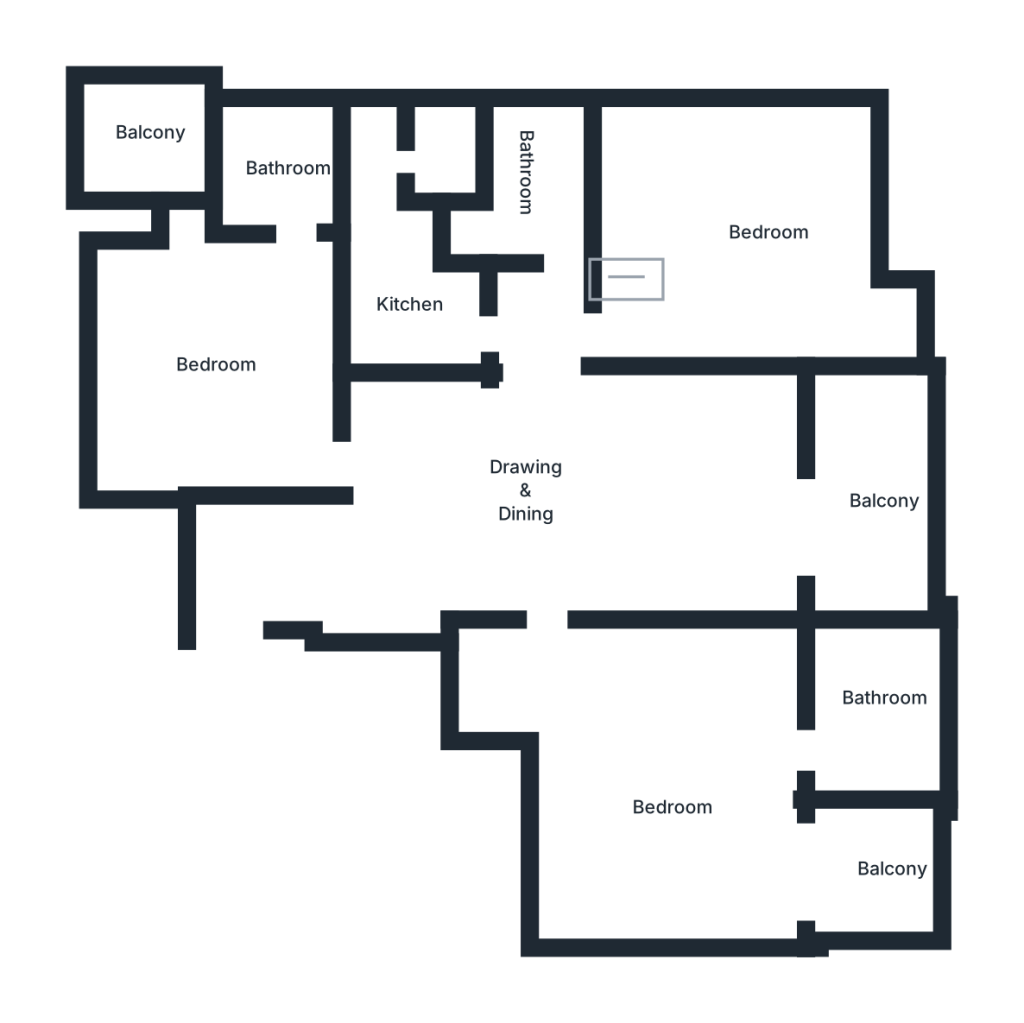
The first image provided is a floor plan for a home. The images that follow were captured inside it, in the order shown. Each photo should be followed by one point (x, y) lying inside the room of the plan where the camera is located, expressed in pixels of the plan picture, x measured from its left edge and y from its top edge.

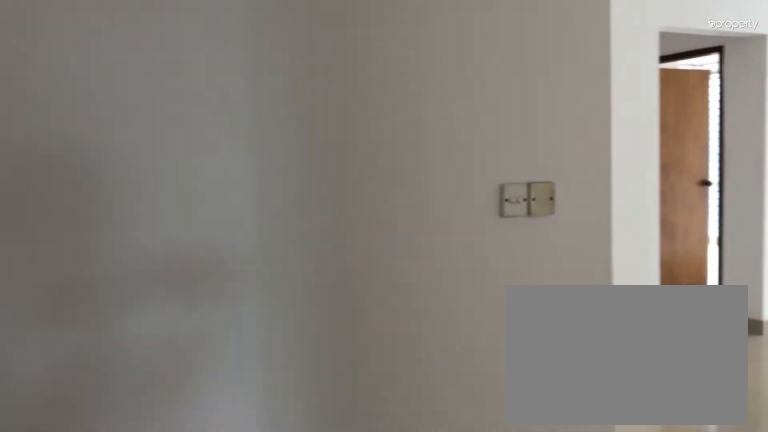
(533, 491)
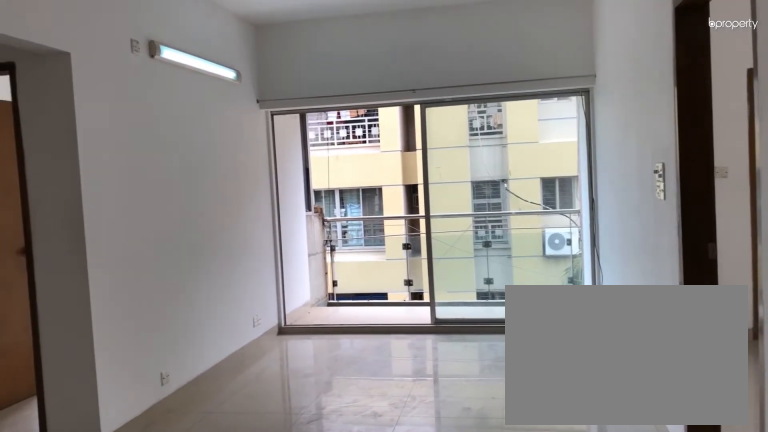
(533, 491)
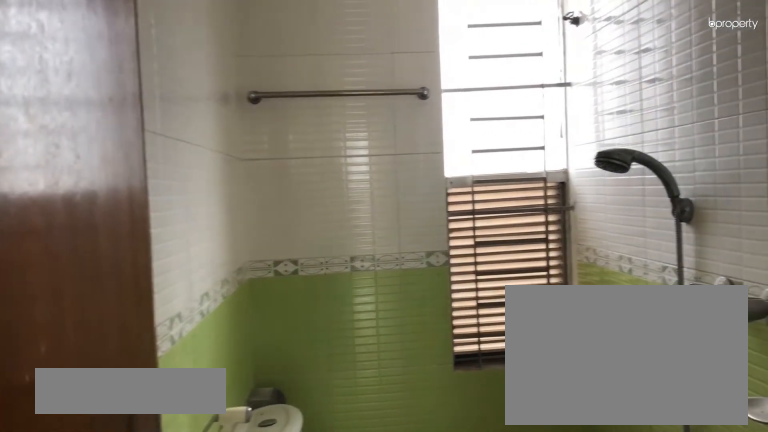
(533, 162)
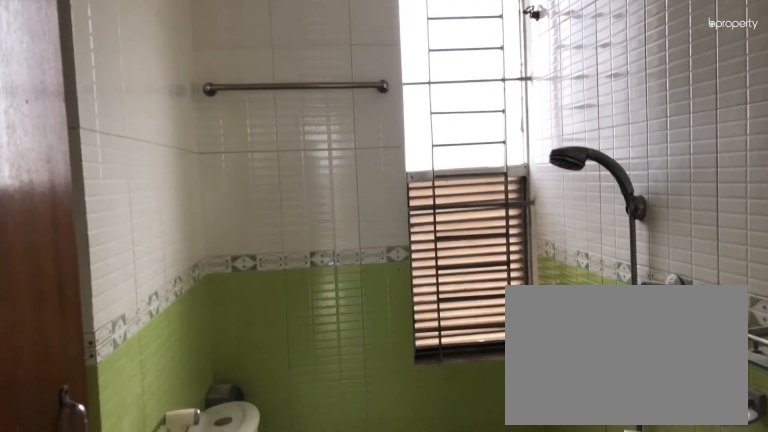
(533, 162)
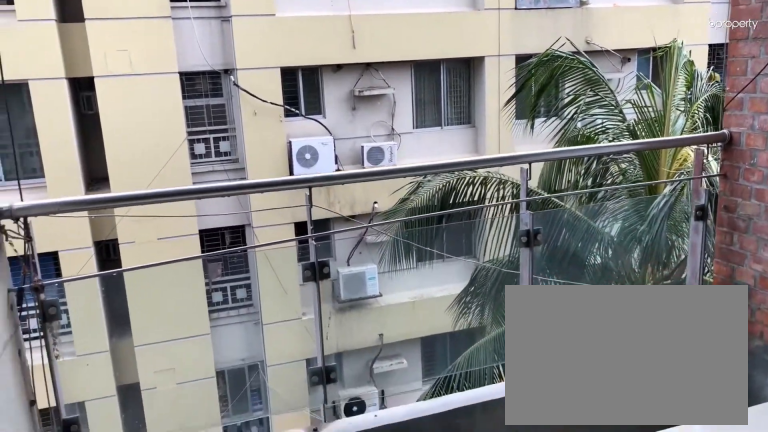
(885, 491)
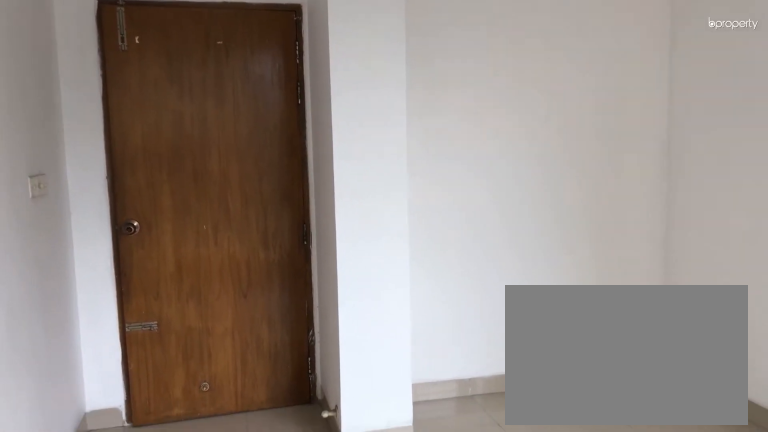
(764, 224)
